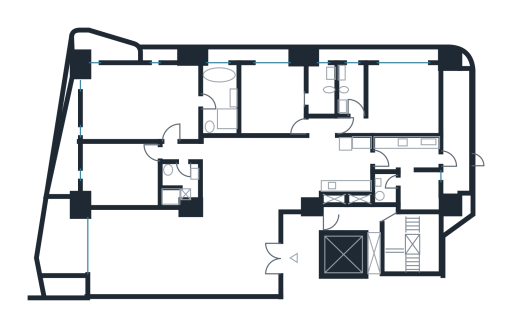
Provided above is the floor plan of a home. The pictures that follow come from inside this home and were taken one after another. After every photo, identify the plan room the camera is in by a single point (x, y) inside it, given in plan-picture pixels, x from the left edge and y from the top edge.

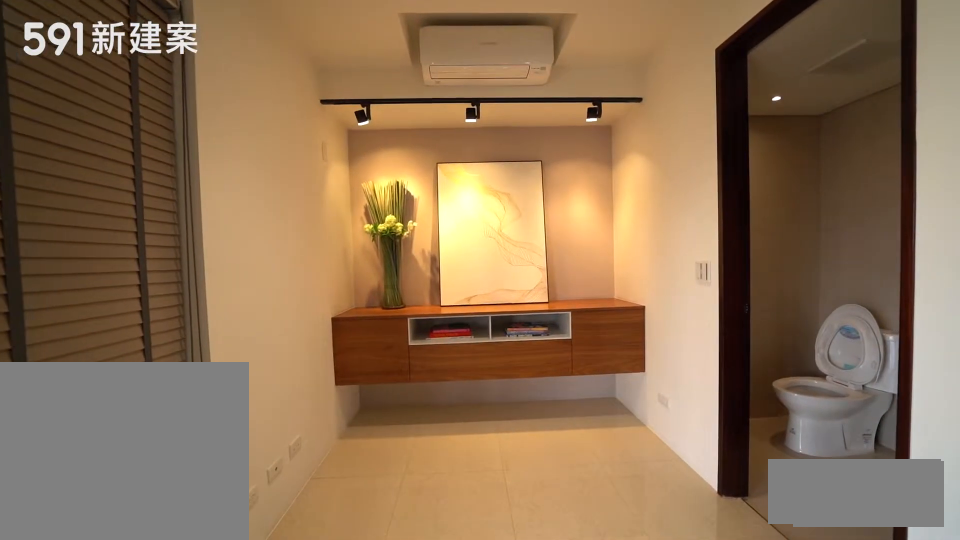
(422, 194)
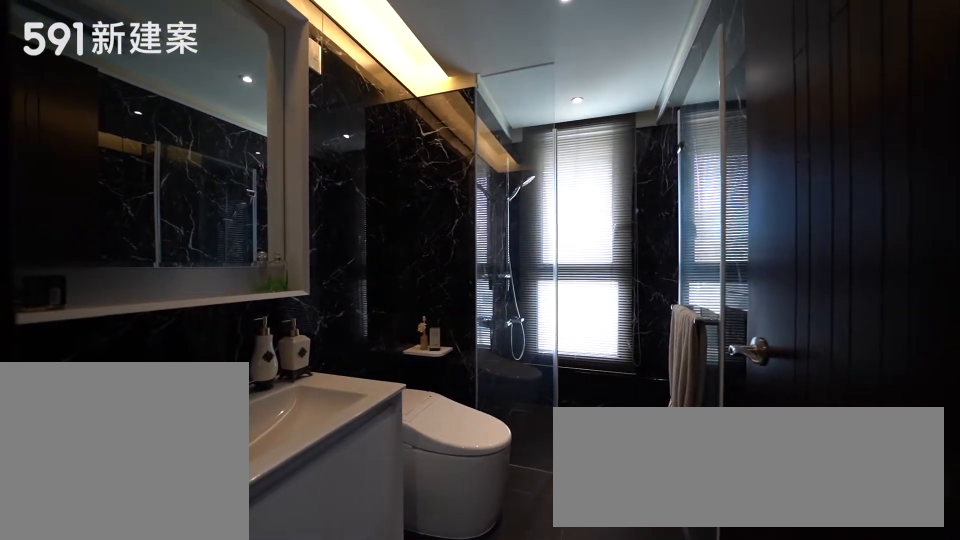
(353, 87)
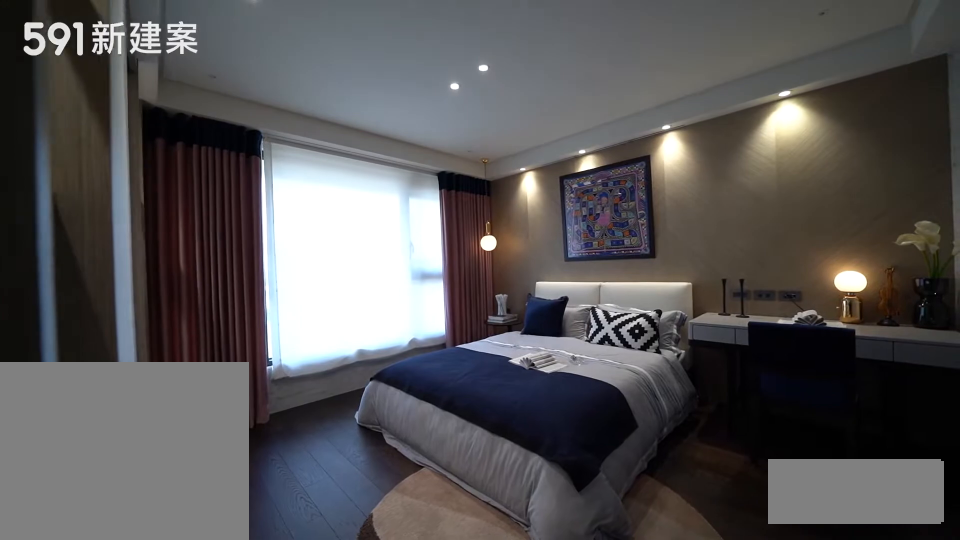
(399, 100)
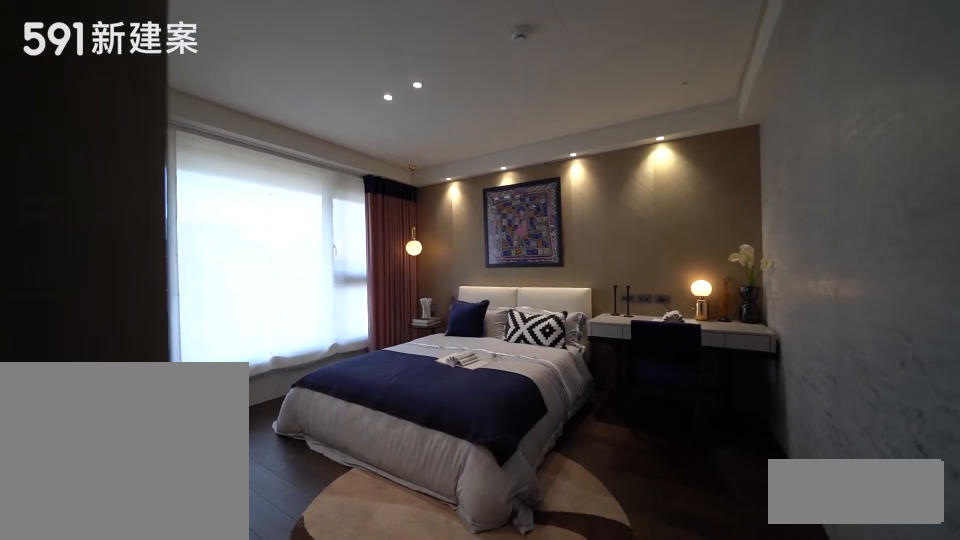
(399, 100)
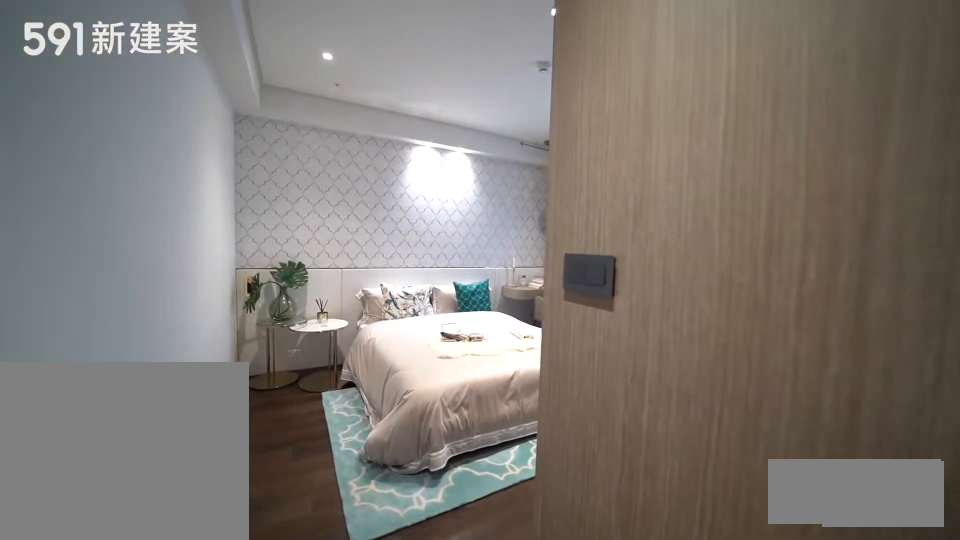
(271, 98)
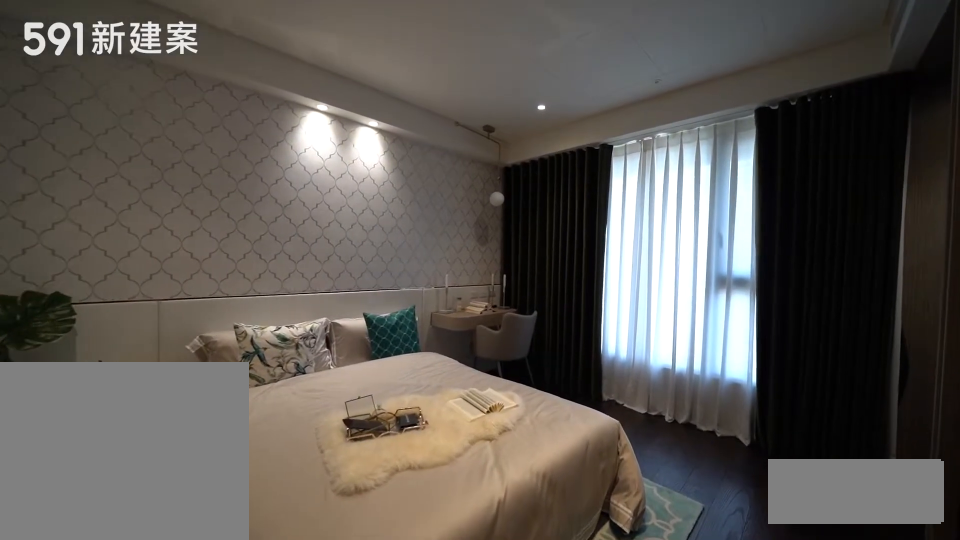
(271, 98)
